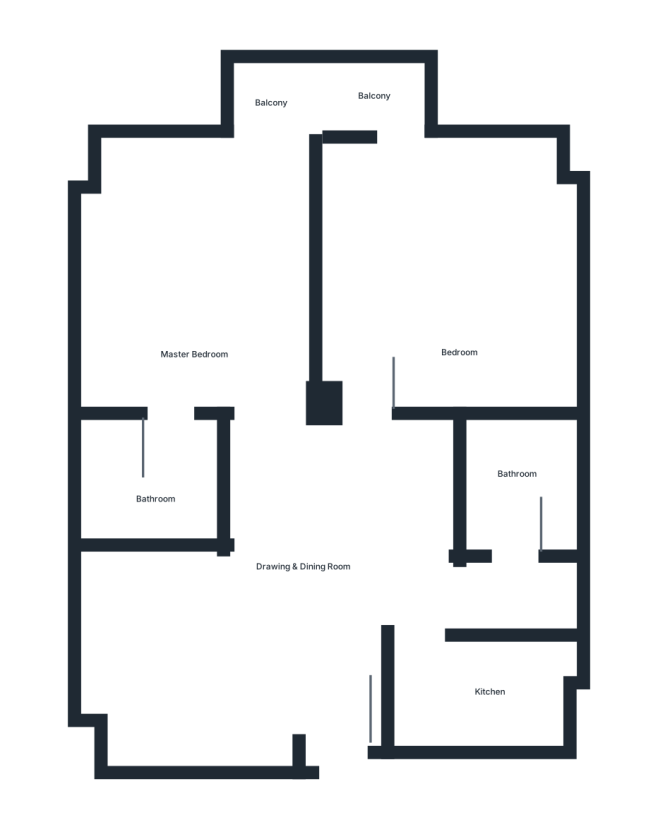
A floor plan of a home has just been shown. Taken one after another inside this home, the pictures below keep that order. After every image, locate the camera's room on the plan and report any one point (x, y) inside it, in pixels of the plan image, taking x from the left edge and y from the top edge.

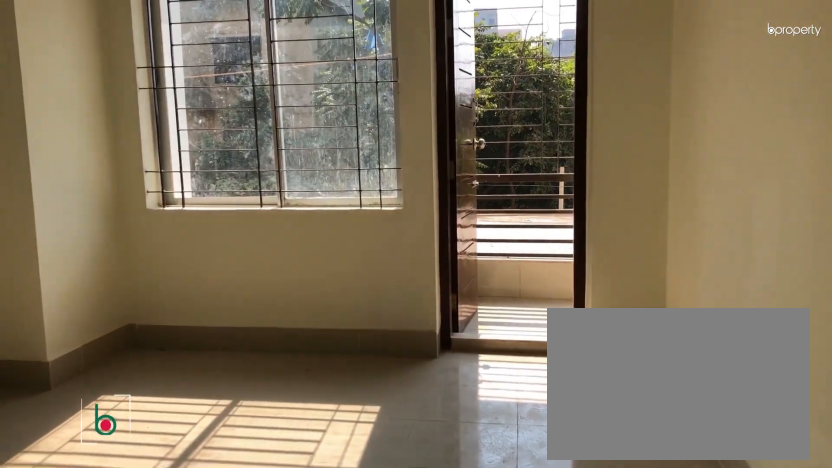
(167, 293)
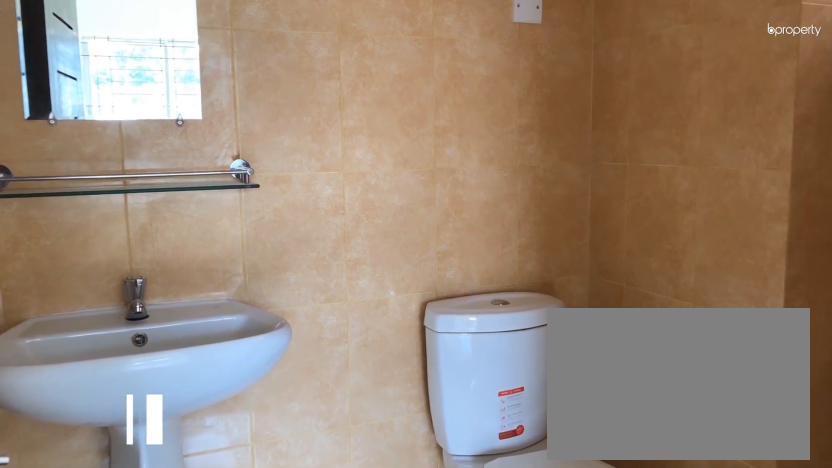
(156, 494)
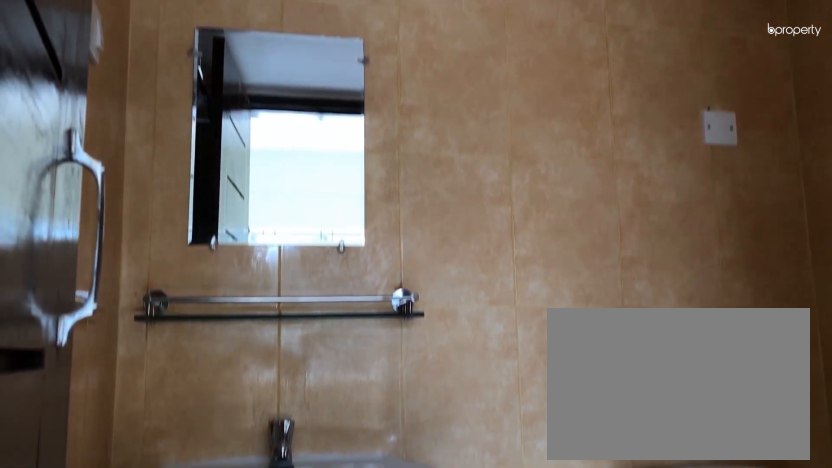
(156, 494)
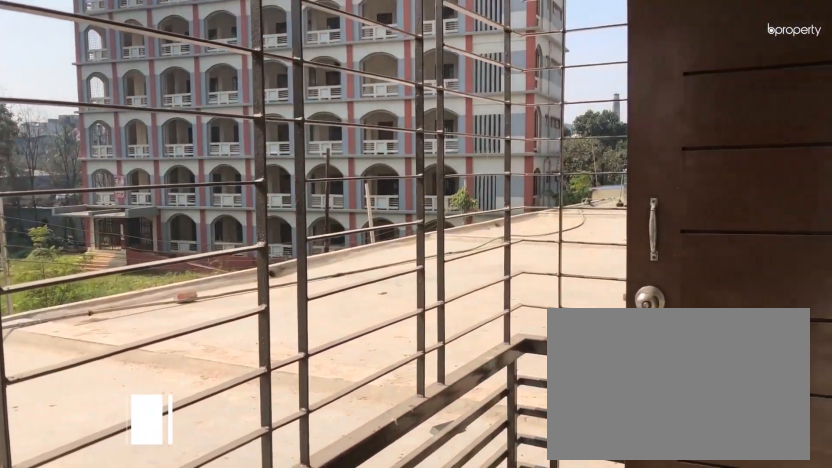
(288, 103)
